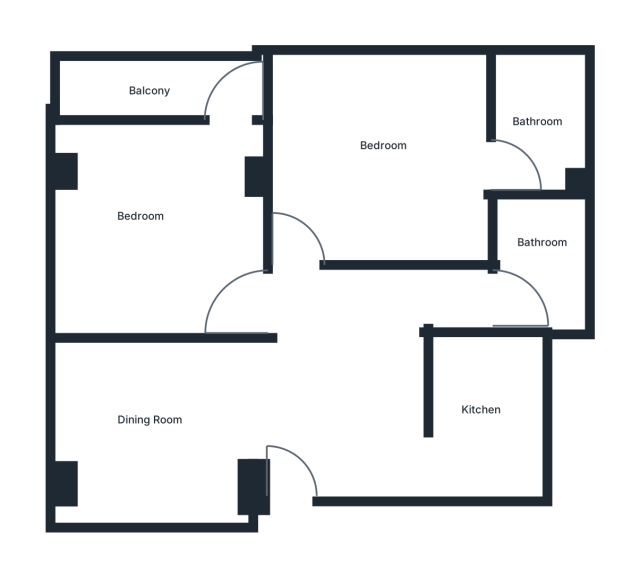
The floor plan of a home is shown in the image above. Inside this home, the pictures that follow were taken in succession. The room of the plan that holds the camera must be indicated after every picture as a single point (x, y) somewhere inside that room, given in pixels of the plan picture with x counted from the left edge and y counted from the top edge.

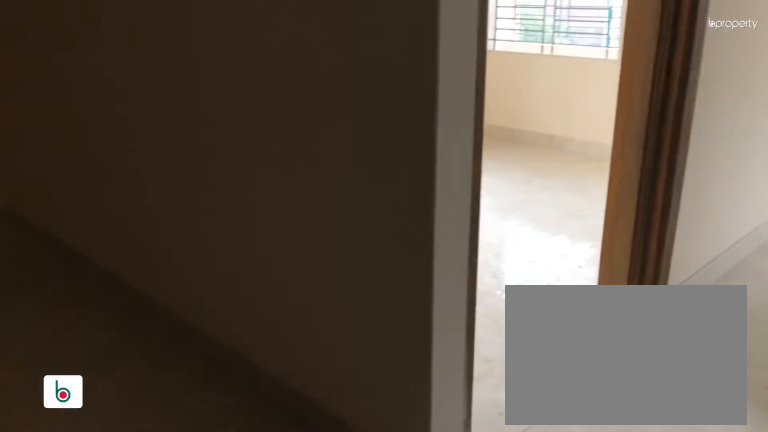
(238, 406)
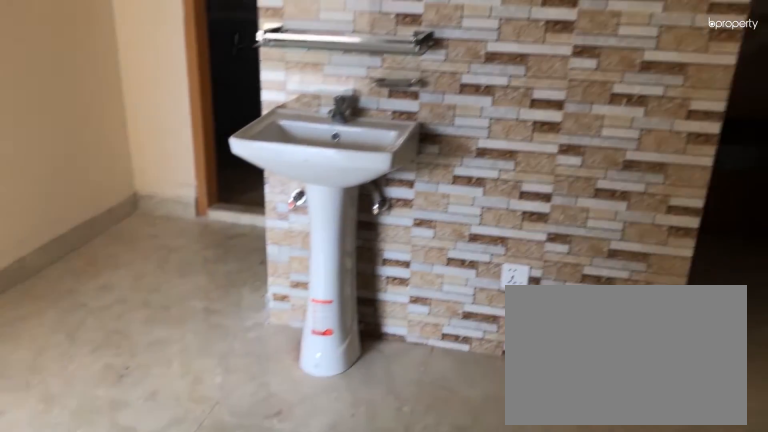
(328, 434)
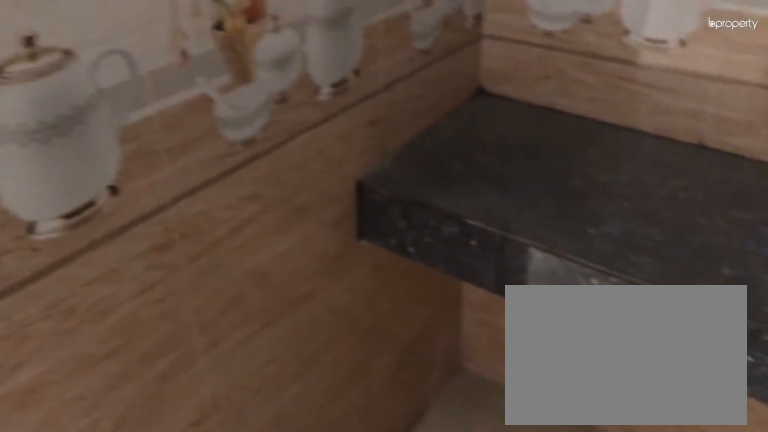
(489, 425)
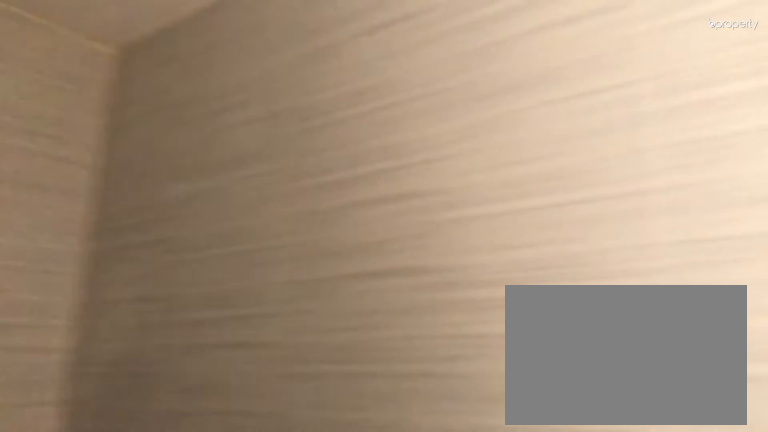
(535, 294)
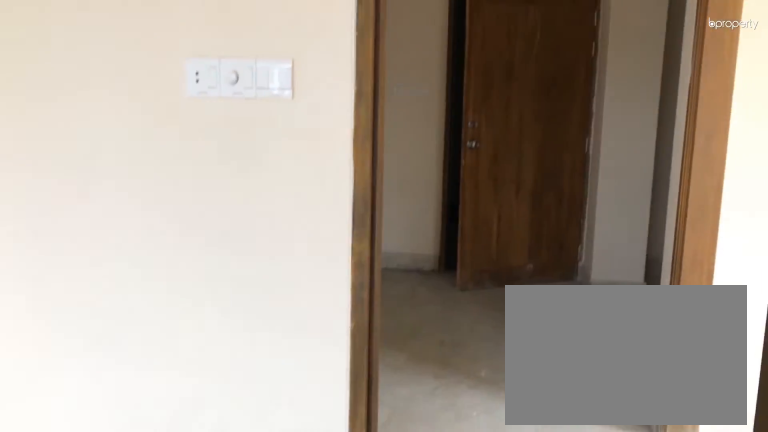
(376, 166)
